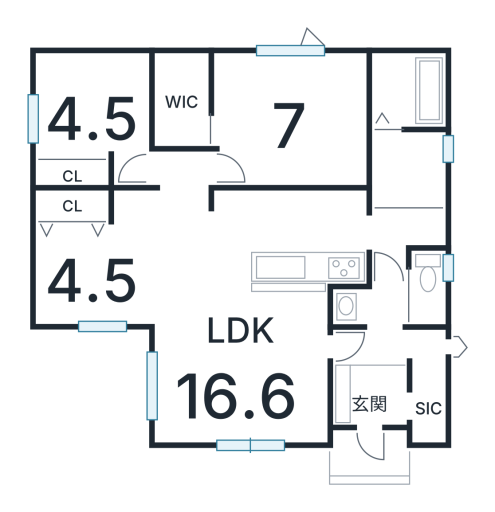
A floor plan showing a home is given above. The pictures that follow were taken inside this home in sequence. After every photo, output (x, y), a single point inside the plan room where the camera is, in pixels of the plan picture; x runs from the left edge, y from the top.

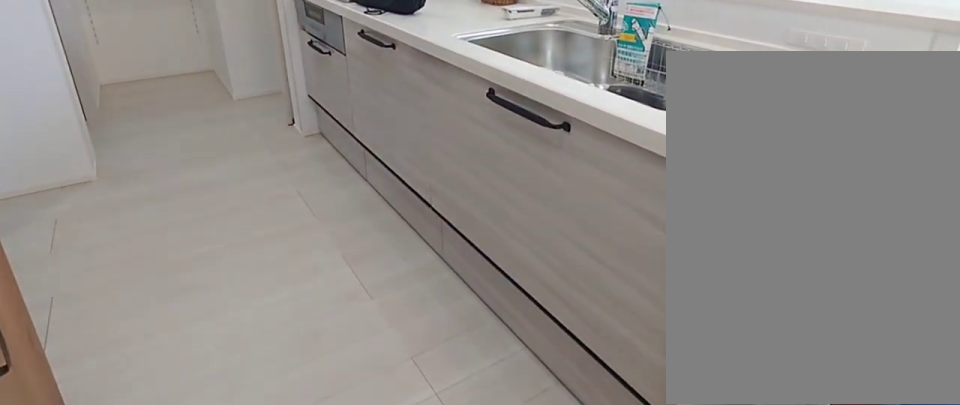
(292, 238)
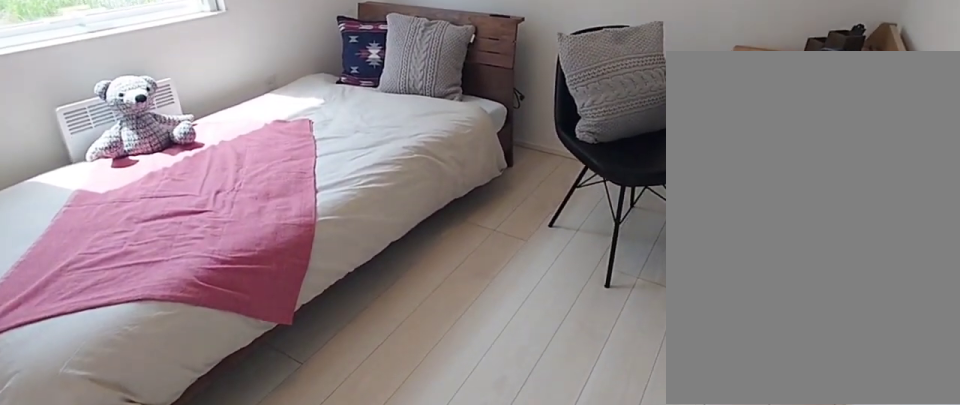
(87, 112)
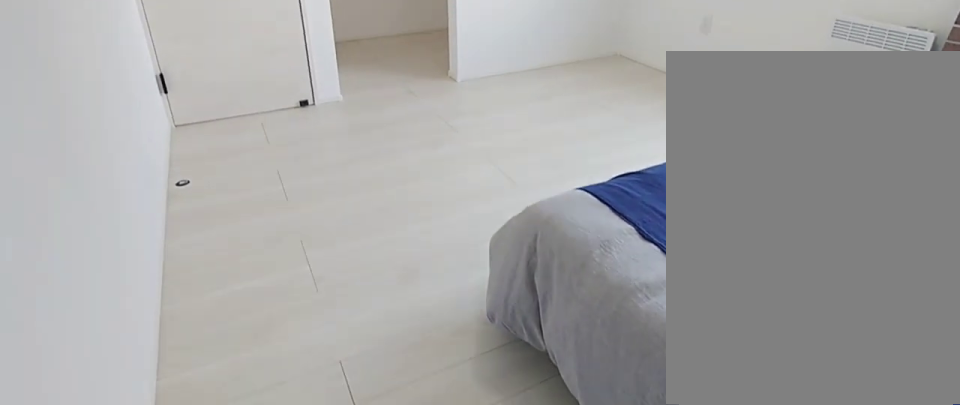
(282, 128)
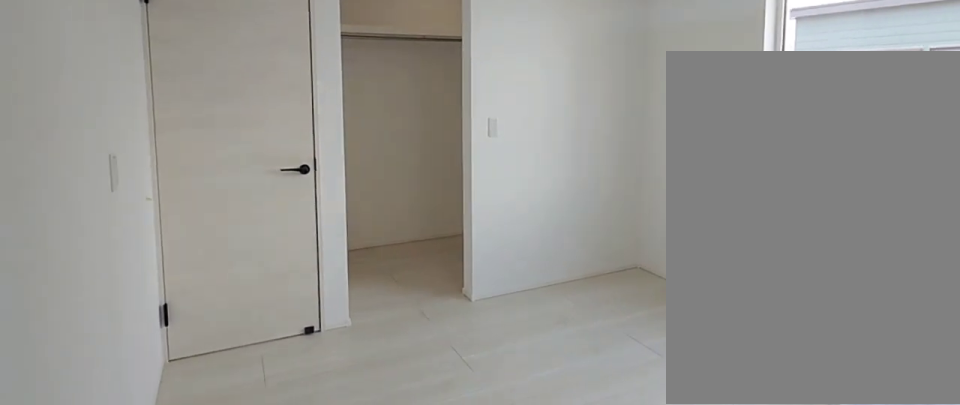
(282, 128)
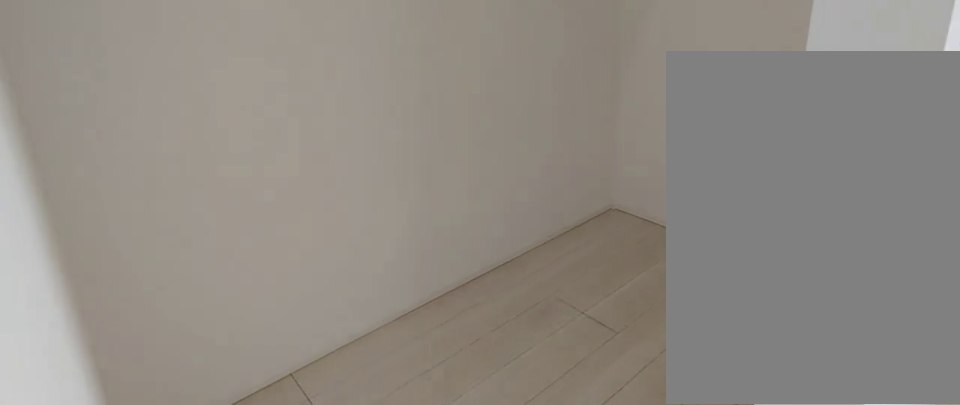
(181, 101)
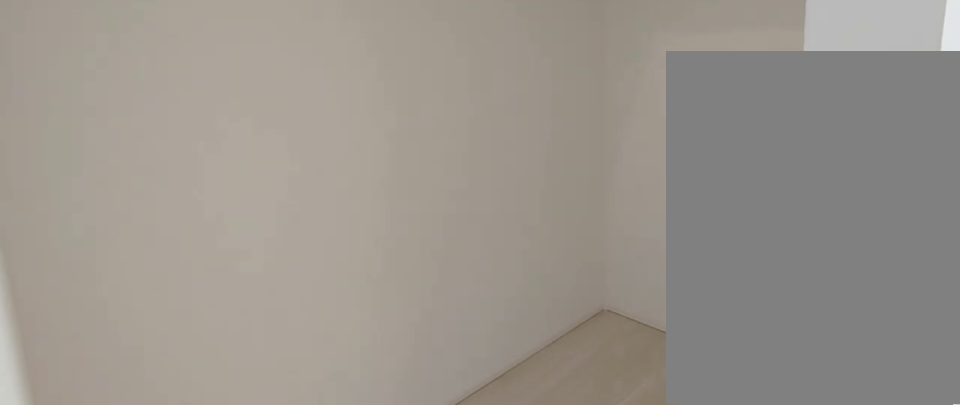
(181, 101)
